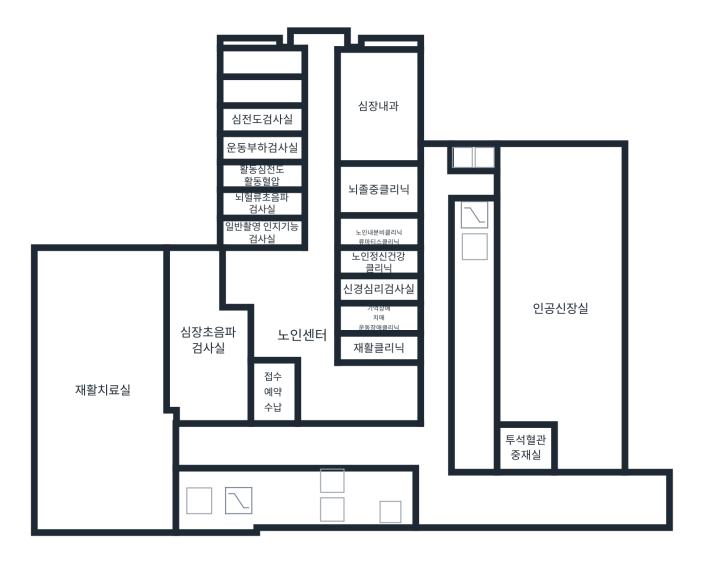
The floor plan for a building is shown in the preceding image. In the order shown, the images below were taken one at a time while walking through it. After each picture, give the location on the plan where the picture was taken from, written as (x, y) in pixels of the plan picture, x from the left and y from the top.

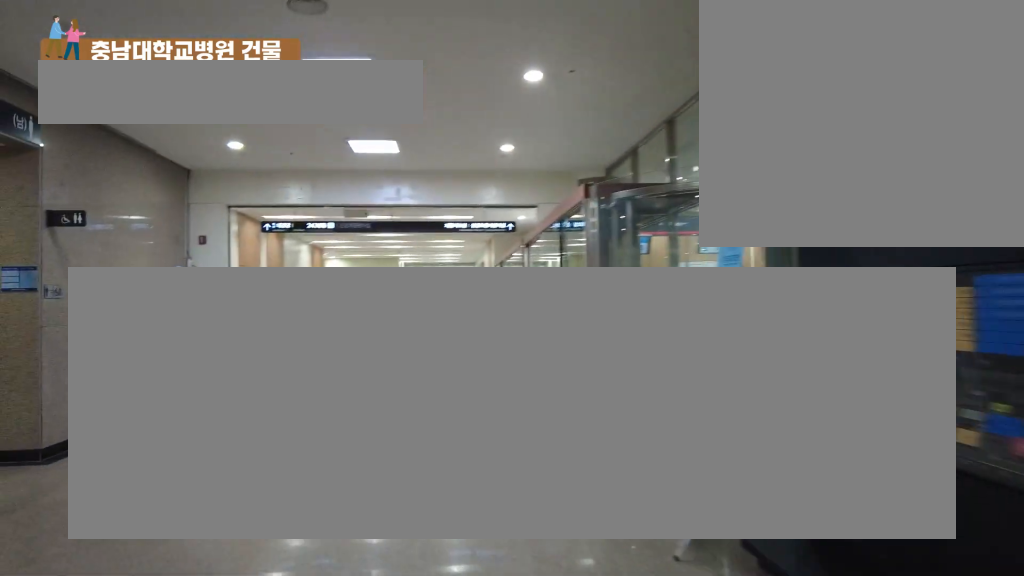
(345, 474)
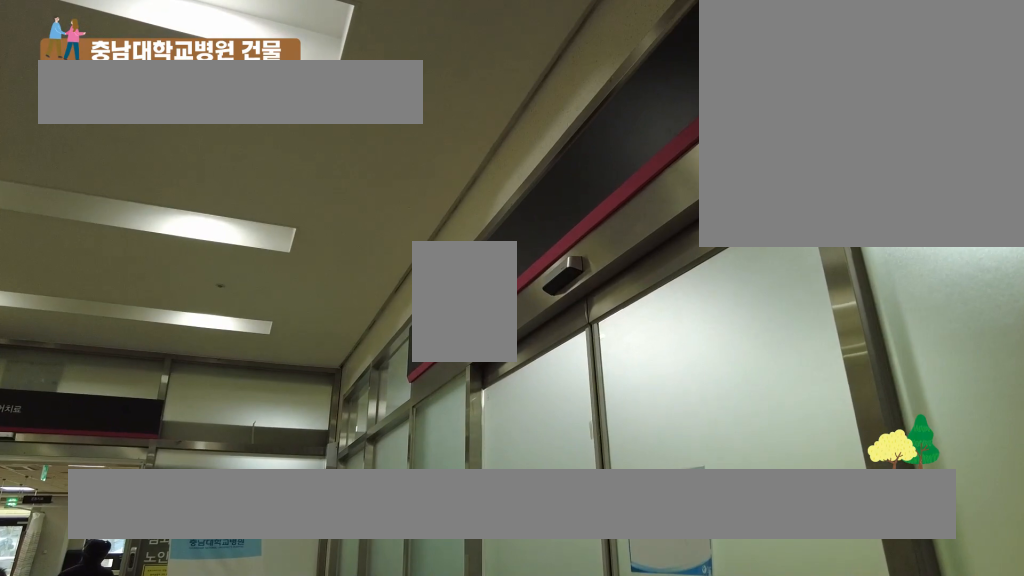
(271, 470)
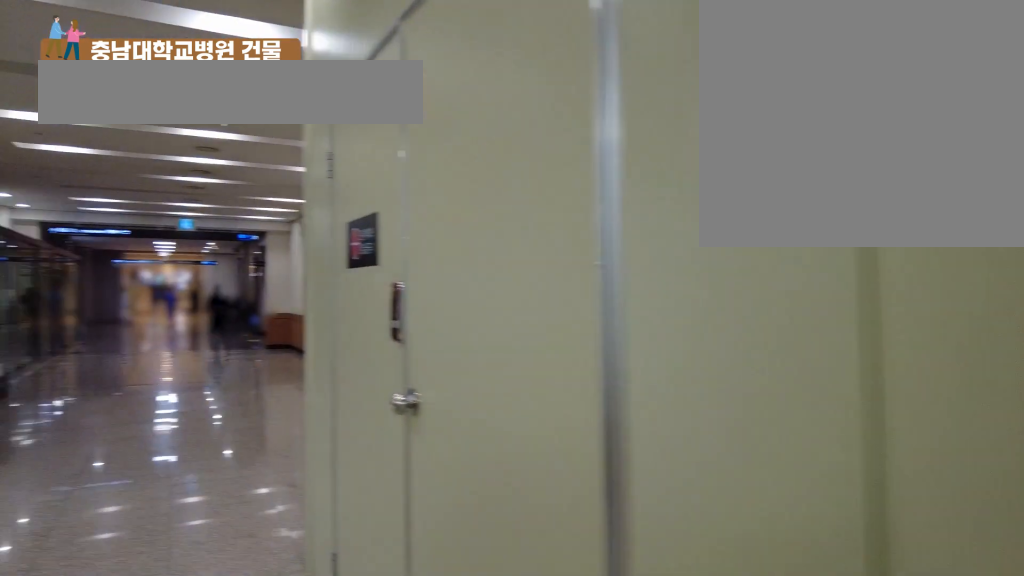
(202, 451)
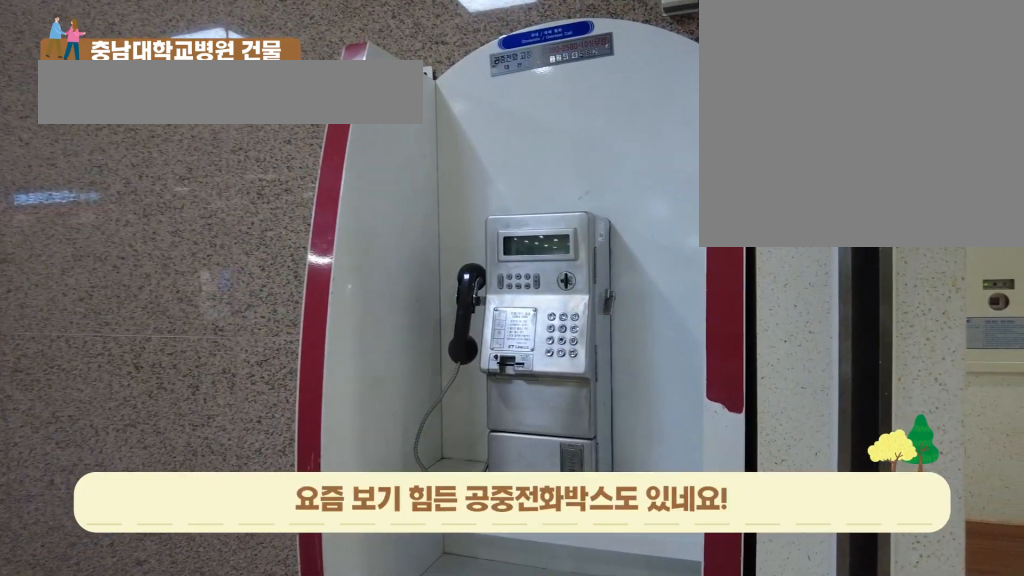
(258, 450)
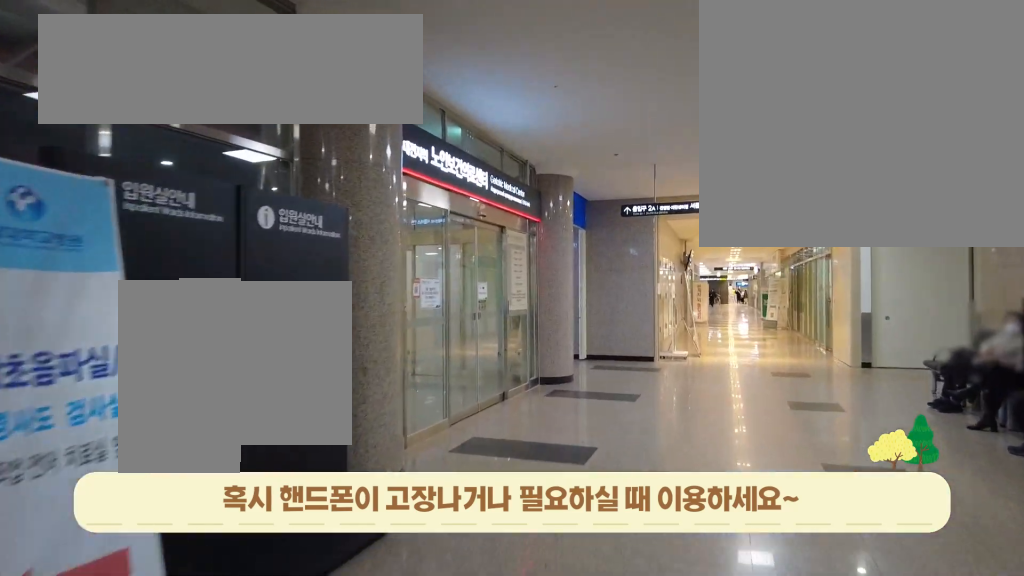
(288, 450)
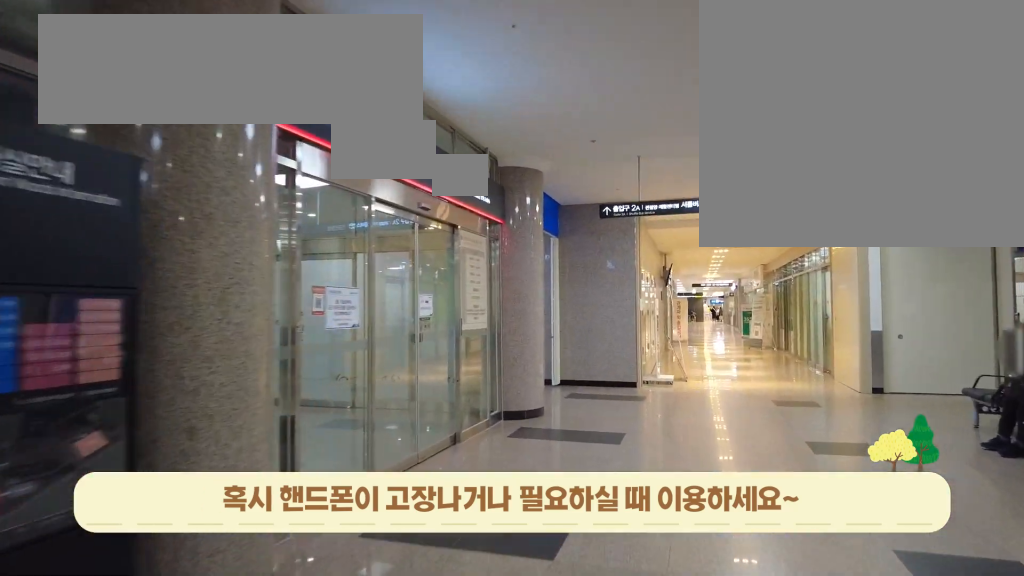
(292, 450)
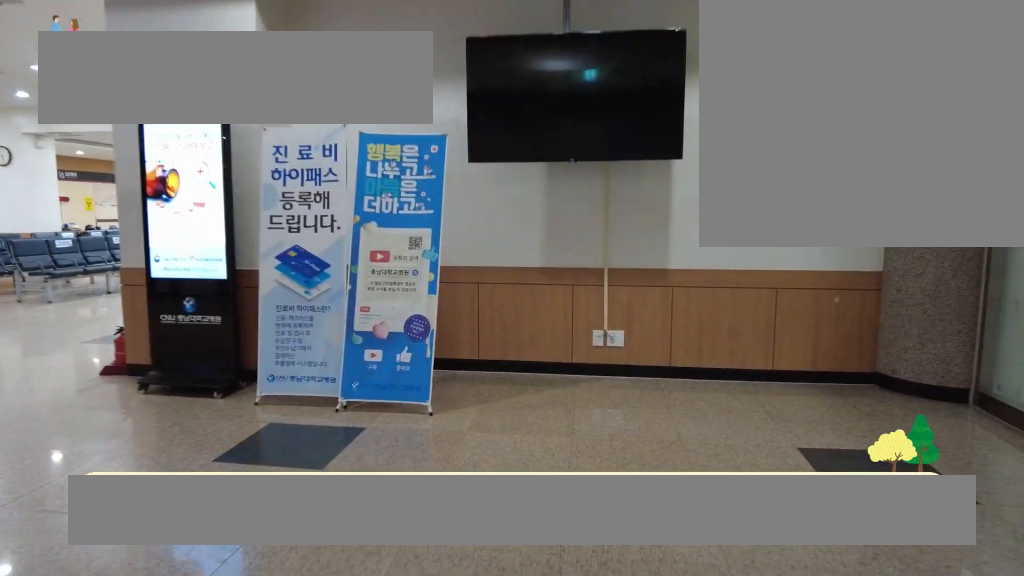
(326, 450)
